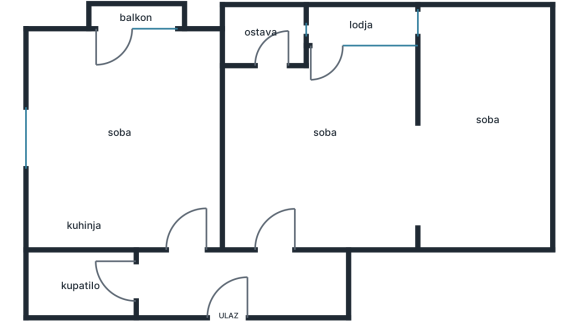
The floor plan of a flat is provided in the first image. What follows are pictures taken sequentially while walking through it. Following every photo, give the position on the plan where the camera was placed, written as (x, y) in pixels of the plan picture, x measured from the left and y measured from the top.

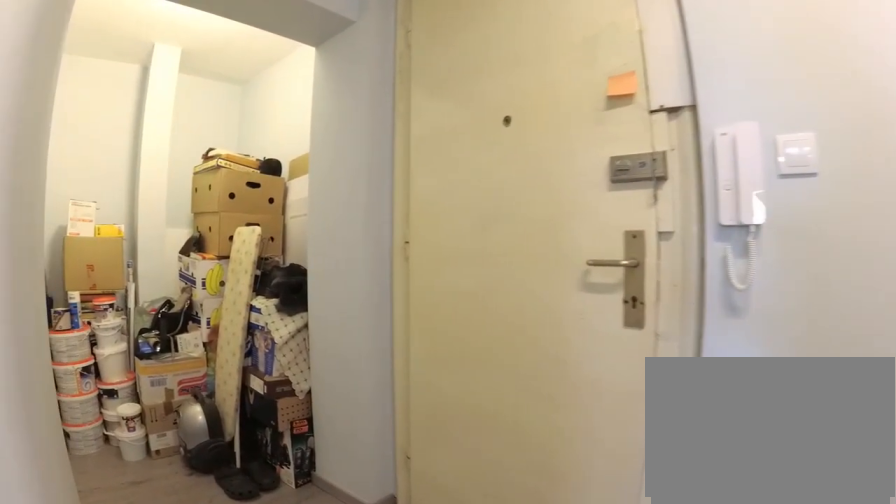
(196, 272)
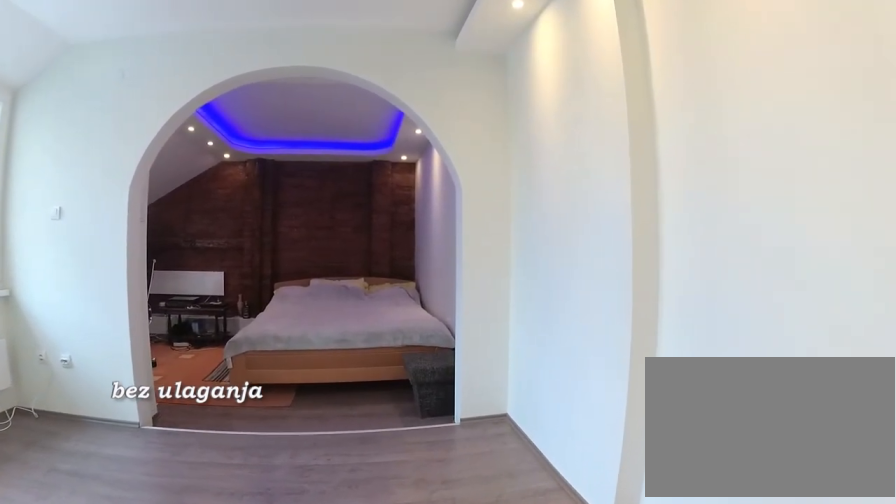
(306, 167)
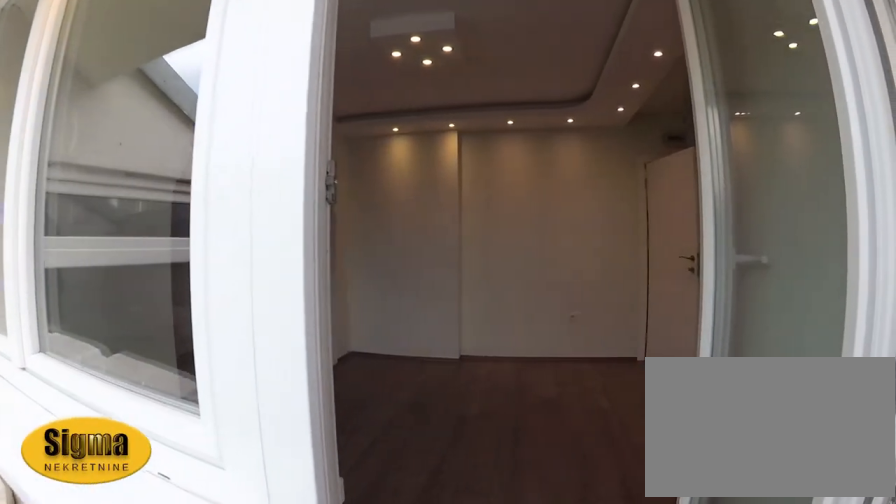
(327, 15)
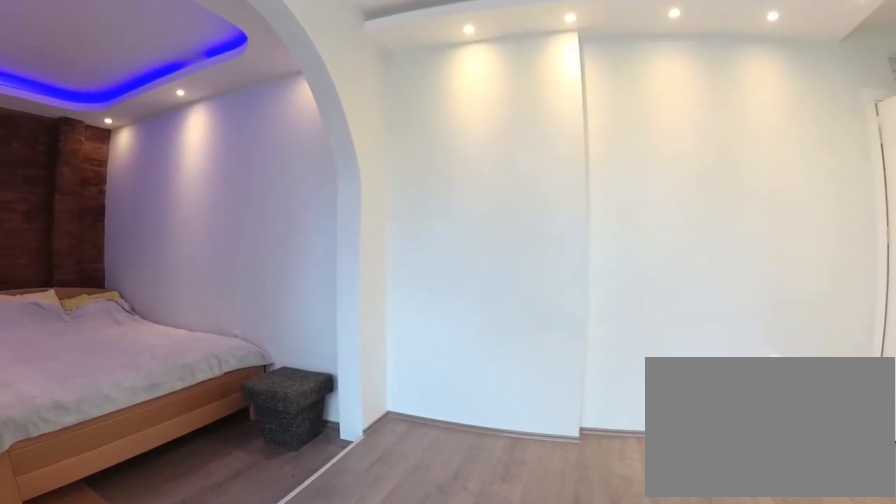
(335, 93)
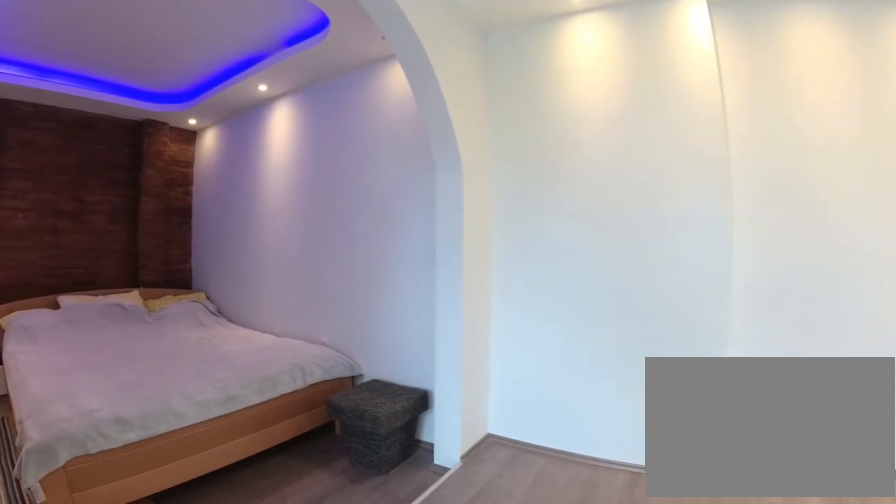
(343, 104)
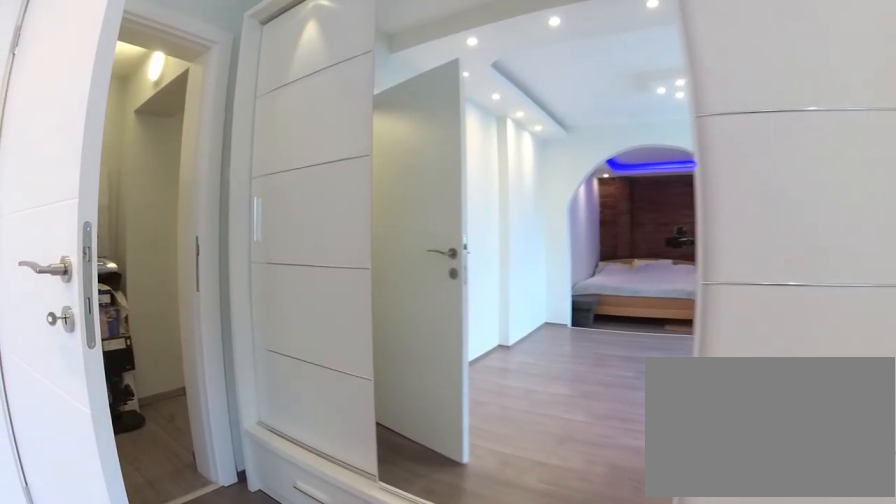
(297, 141)
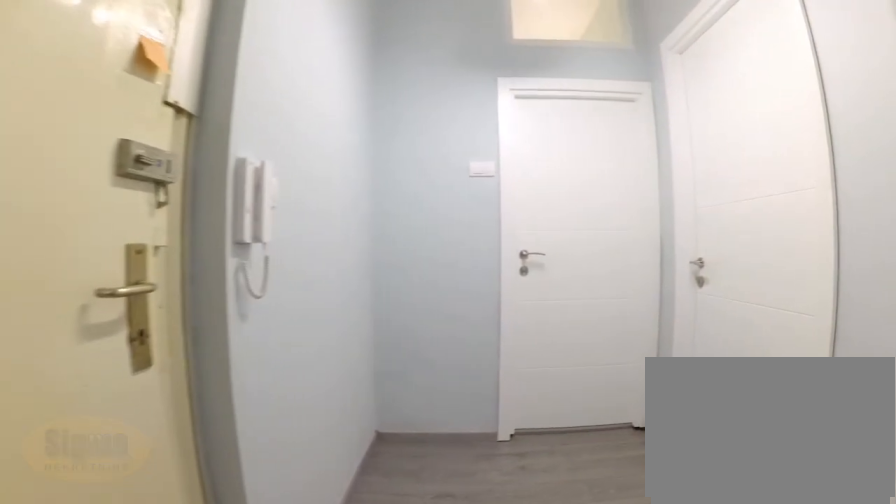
(261, 280)
